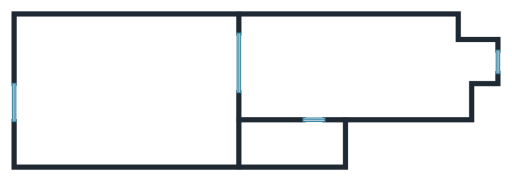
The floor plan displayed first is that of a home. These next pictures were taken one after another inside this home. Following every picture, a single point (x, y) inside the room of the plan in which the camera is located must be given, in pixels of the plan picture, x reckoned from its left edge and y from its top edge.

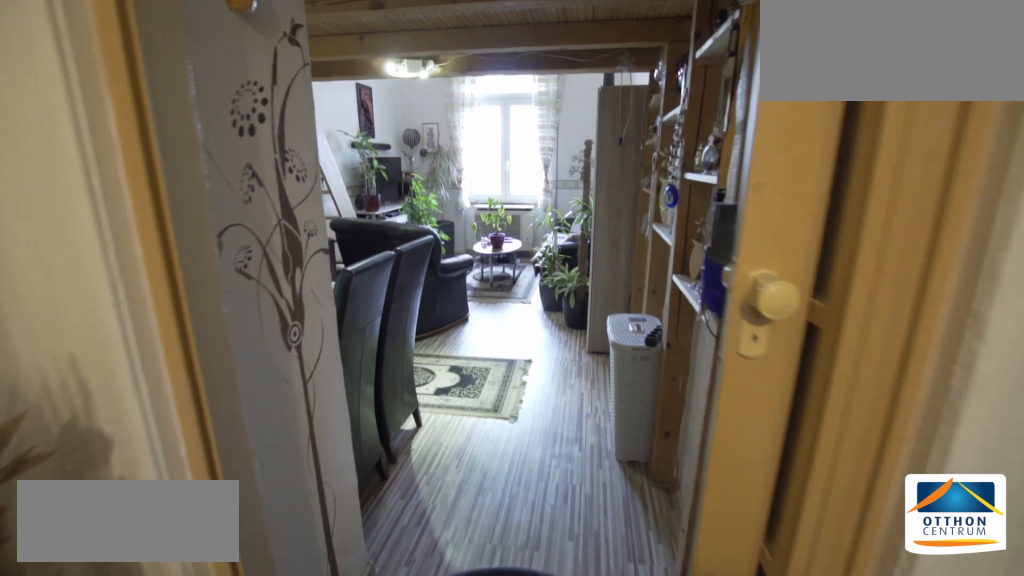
(118, 89)
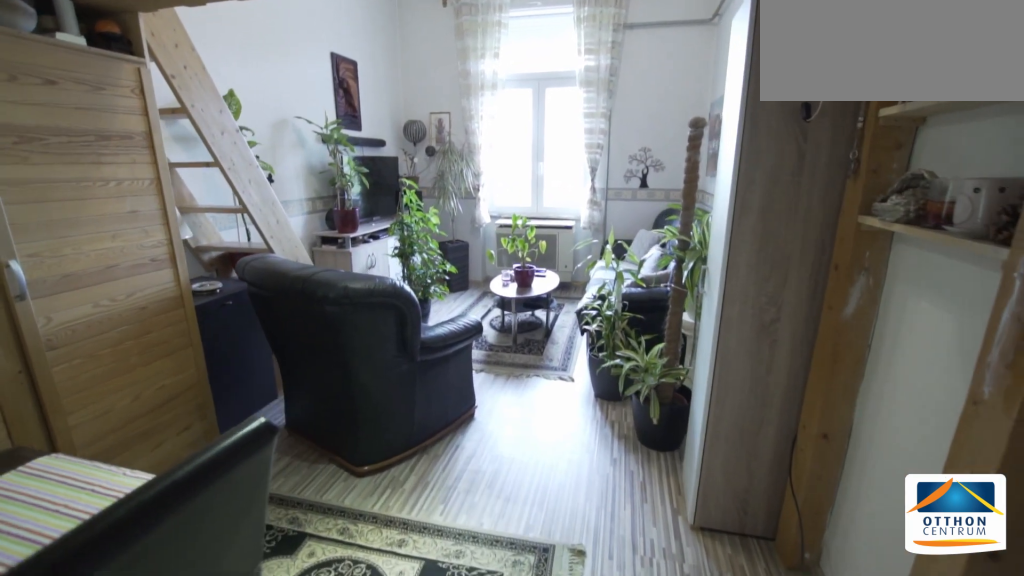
(119, 88)
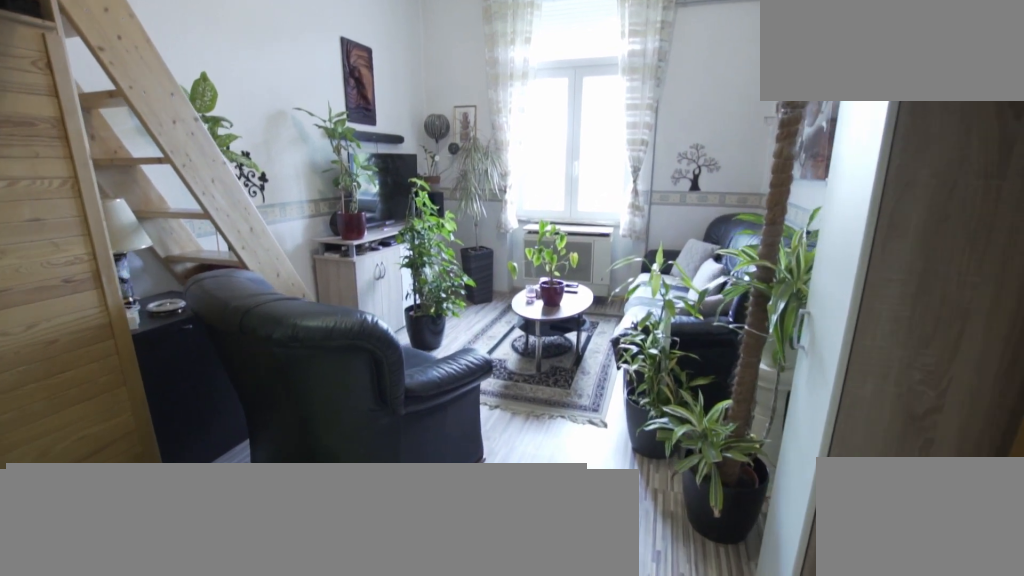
(119, 89)
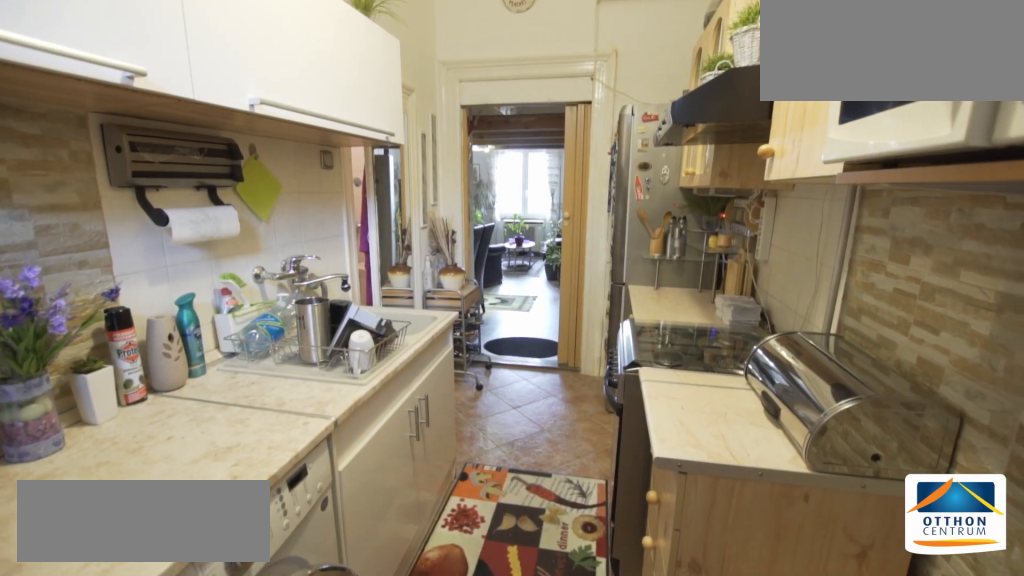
(337, 58)
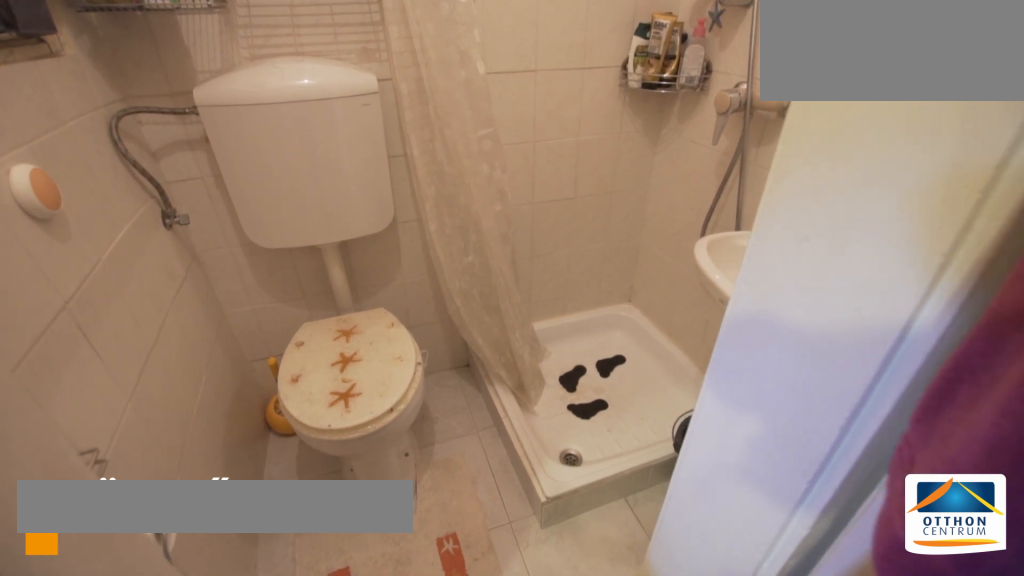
(281, 147)
